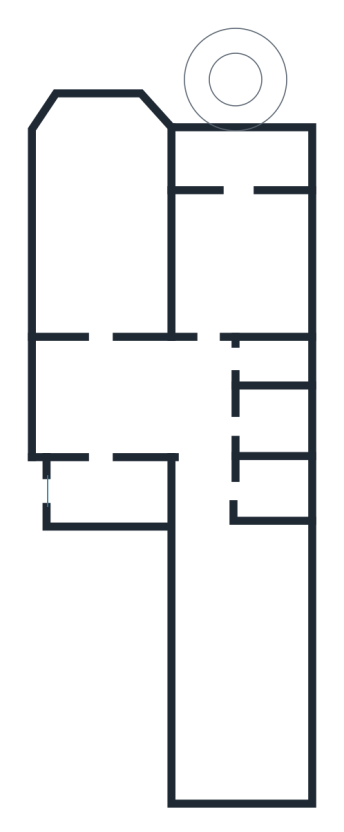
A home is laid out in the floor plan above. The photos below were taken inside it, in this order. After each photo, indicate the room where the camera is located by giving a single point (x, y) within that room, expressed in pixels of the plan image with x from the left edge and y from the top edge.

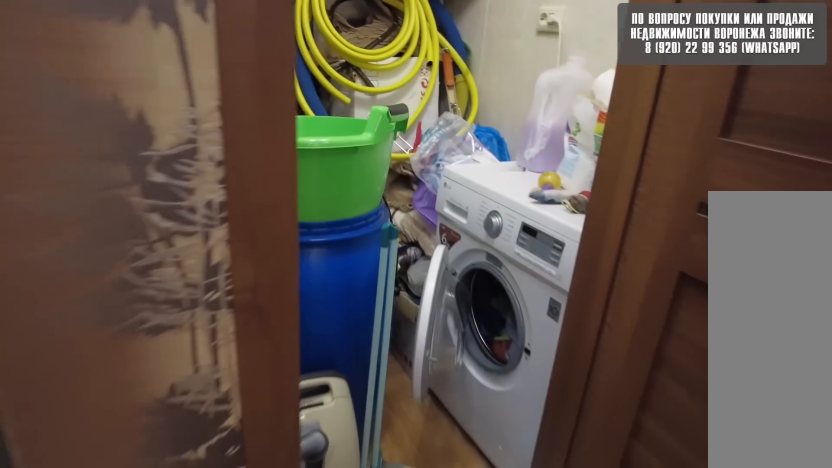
(205, 419)
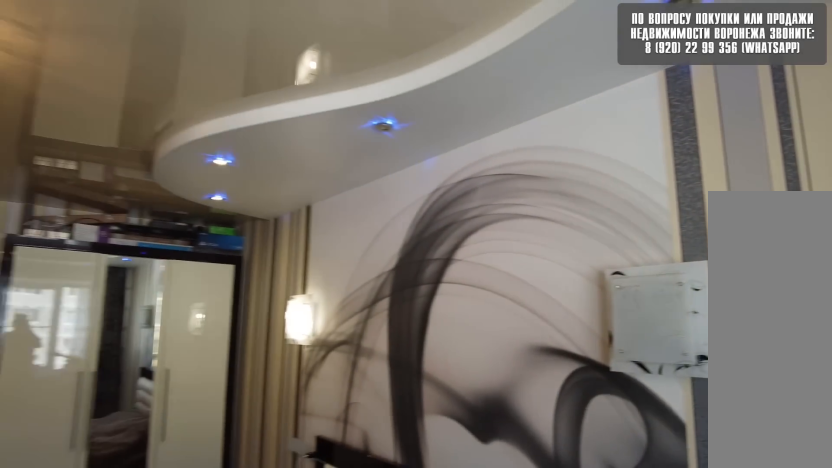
(230, 623)
